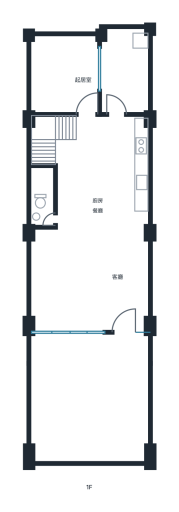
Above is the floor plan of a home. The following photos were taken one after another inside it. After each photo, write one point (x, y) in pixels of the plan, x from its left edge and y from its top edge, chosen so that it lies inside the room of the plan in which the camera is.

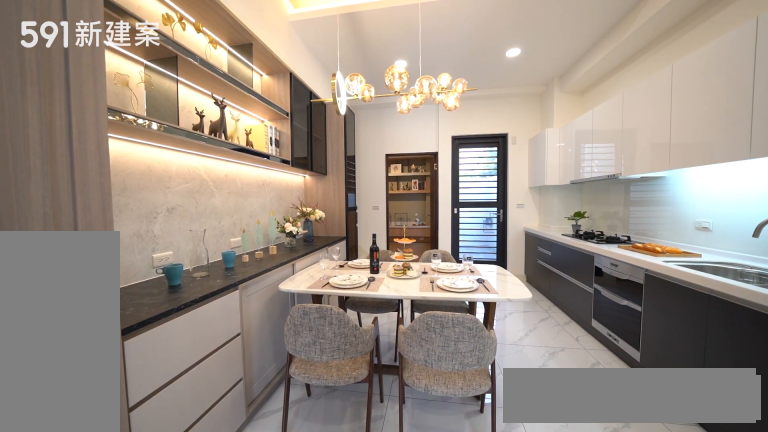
(89, 183)
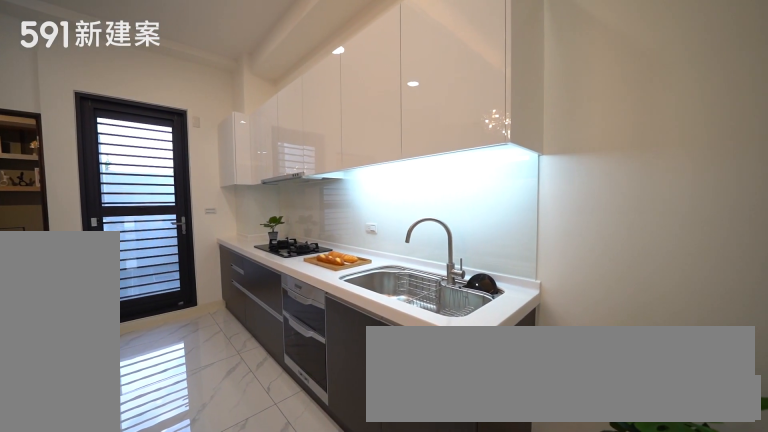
(129, 168)
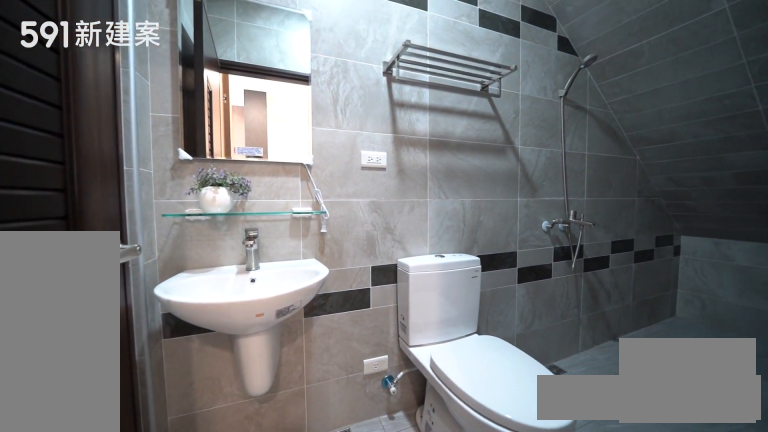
(40, 196)
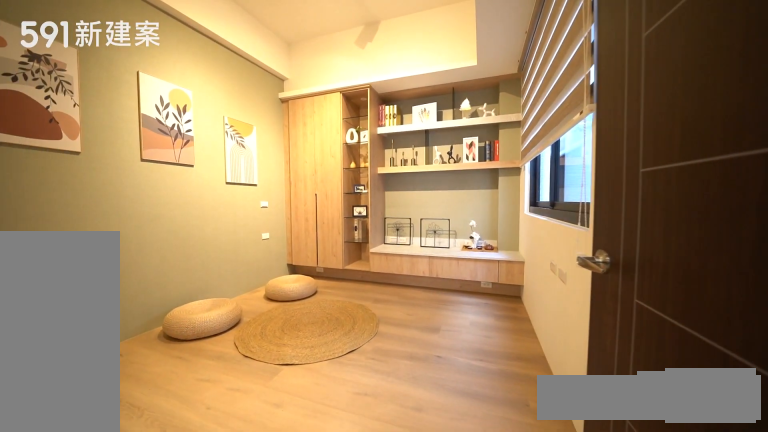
(62, 71)
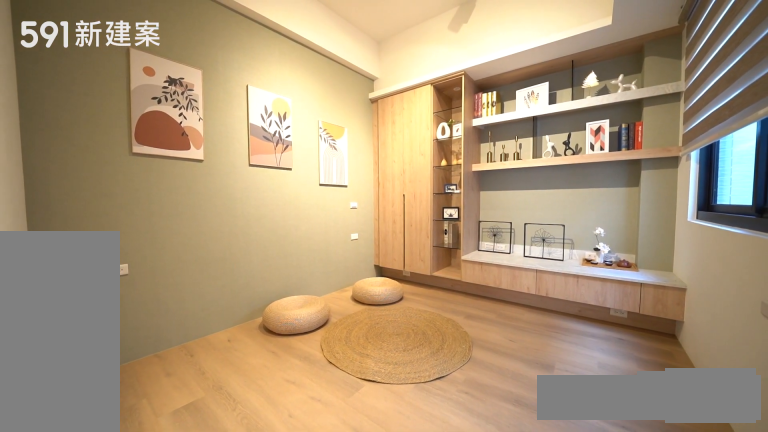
(62, 71)
